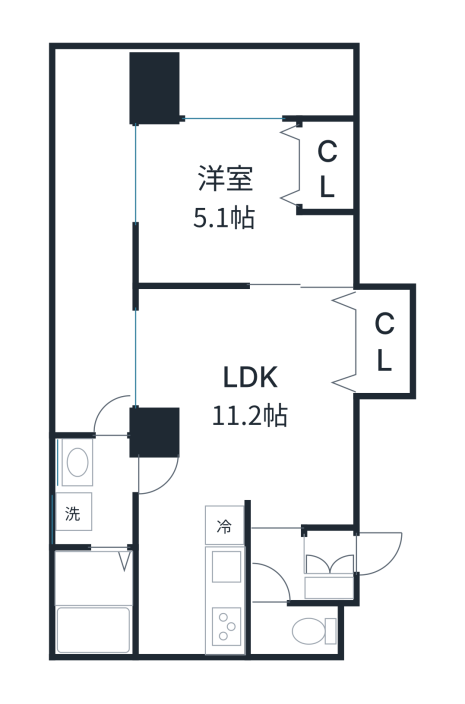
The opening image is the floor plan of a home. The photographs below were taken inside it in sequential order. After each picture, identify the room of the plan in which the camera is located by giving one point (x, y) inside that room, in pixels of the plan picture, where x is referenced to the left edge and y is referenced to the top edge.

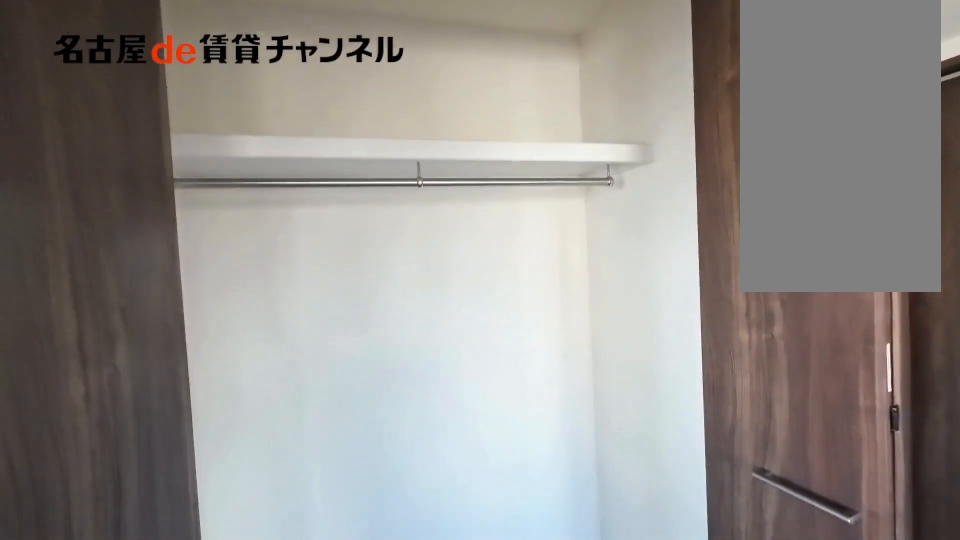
(328, 166)
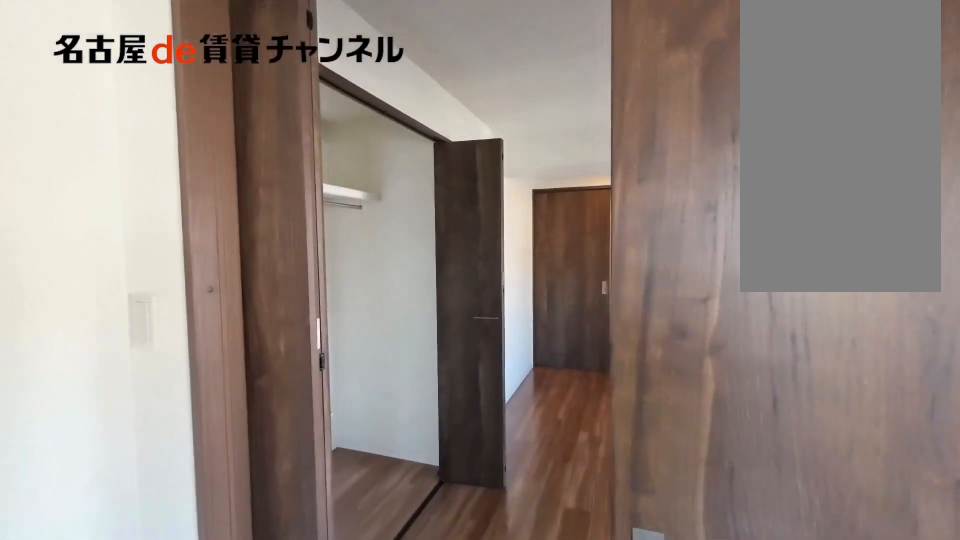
(245, 436)
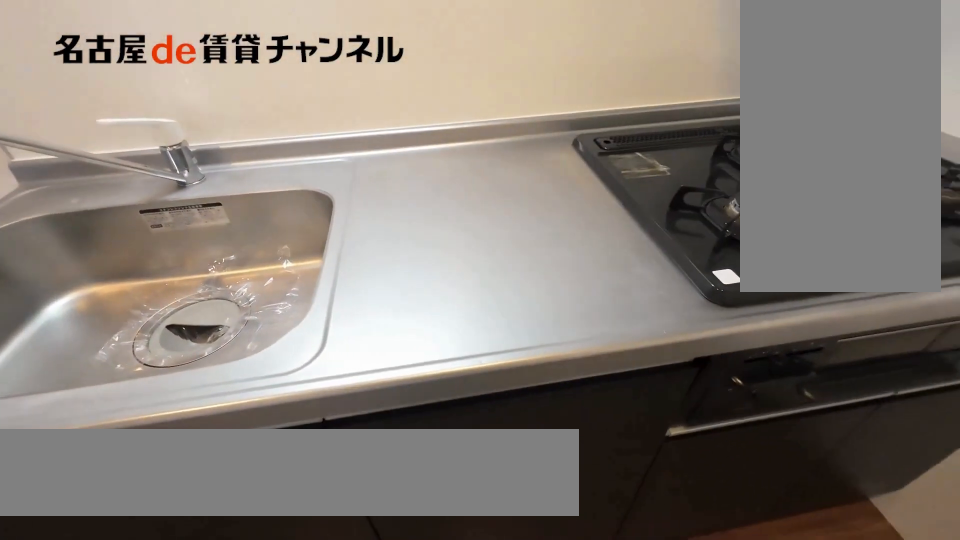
(227, 576)
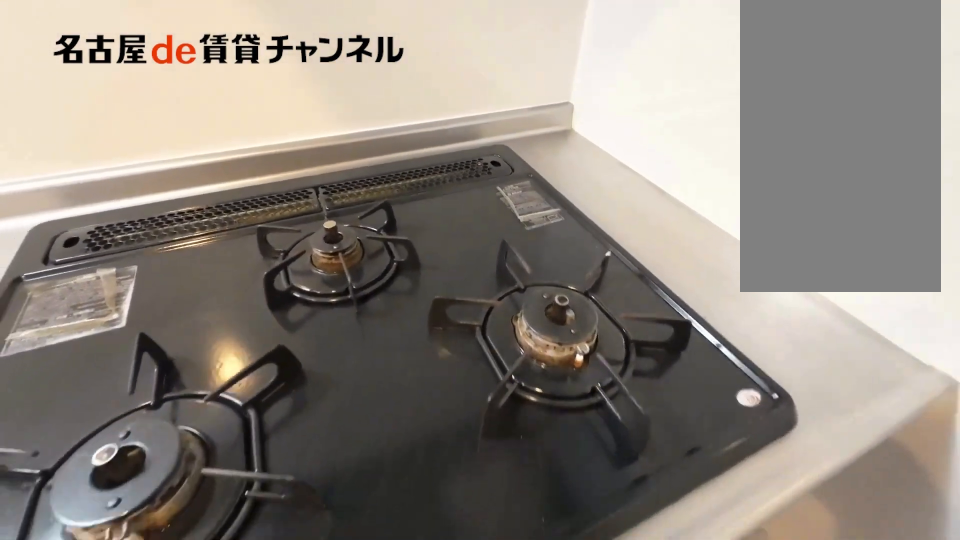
(227, 576)
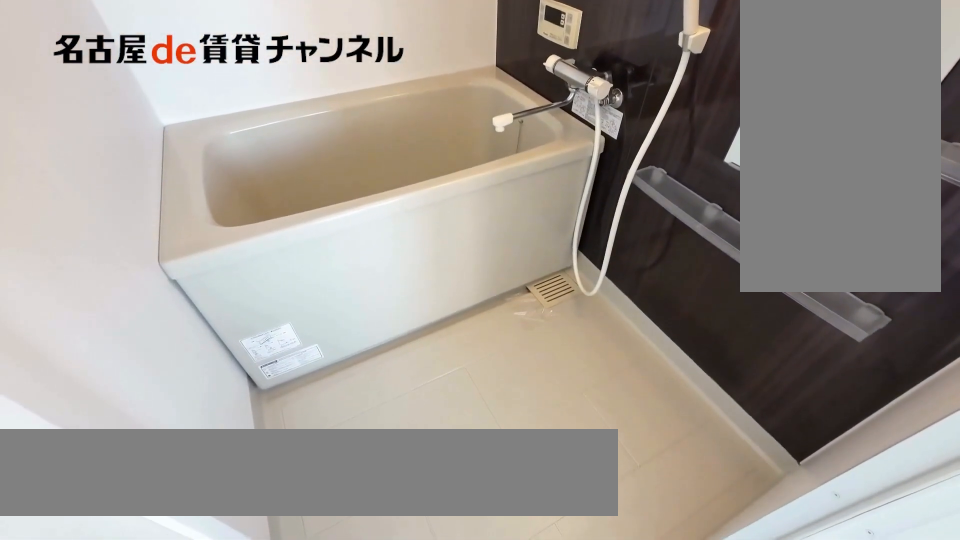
(97, 599)
